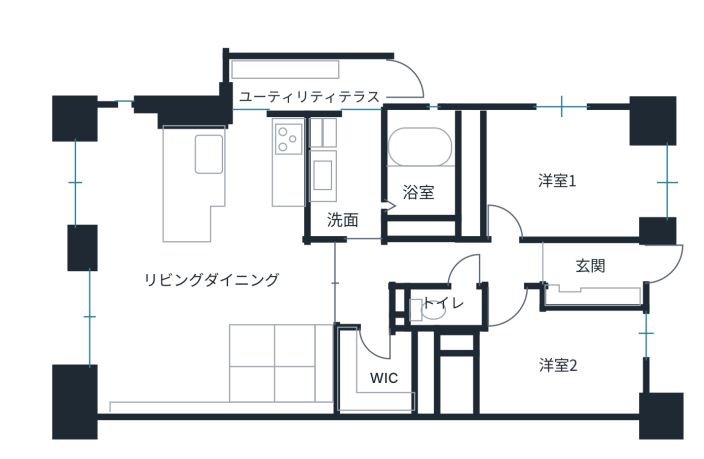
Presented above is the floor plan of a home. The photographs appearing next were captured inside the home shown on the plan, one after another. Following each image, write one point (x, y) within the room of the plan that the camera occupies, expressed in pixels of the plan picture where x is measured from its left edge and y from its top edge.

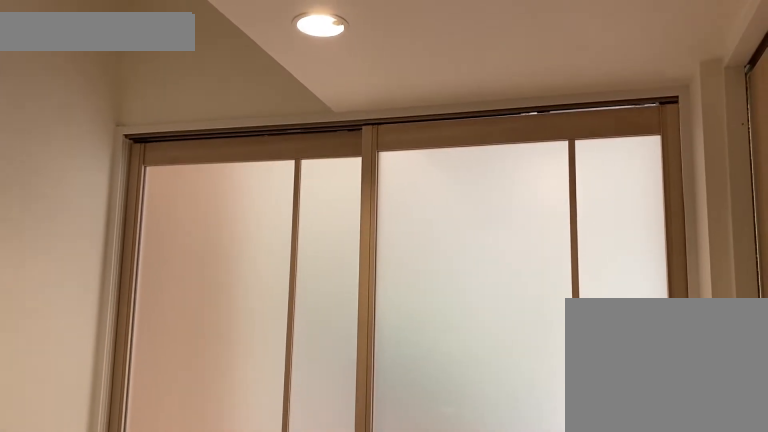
(333, 282)
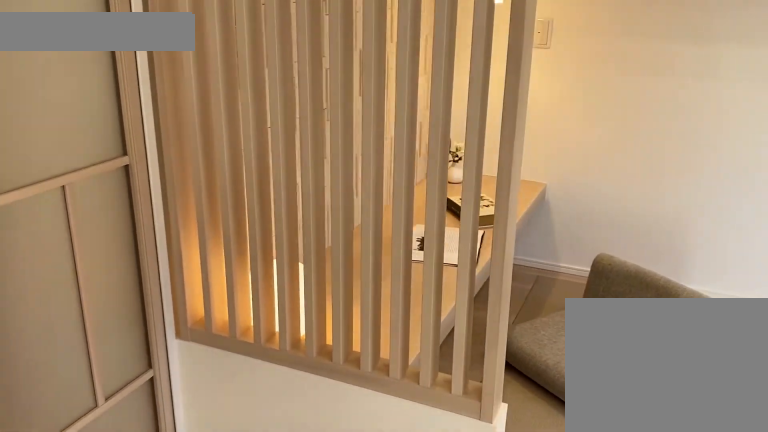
(280, 360)
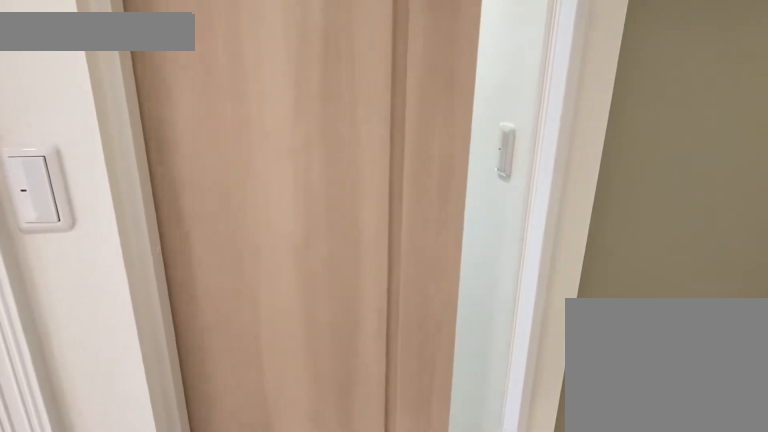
(340, 178)
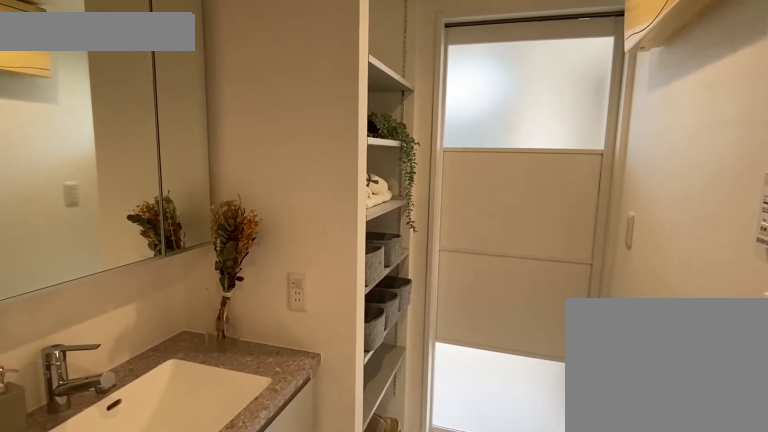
(340, 178)
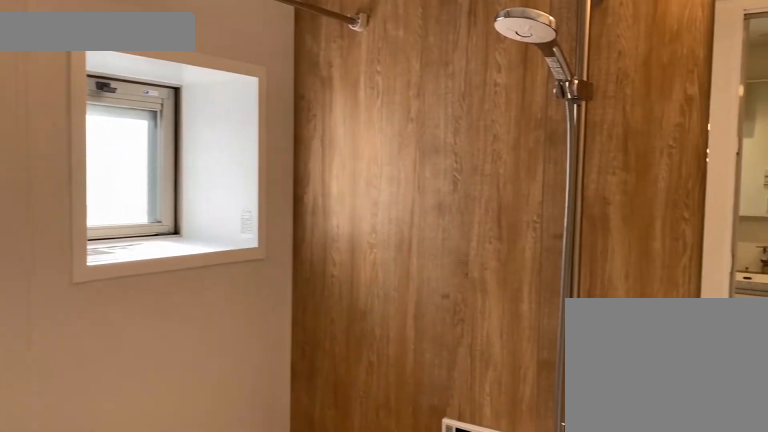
(420, 170)
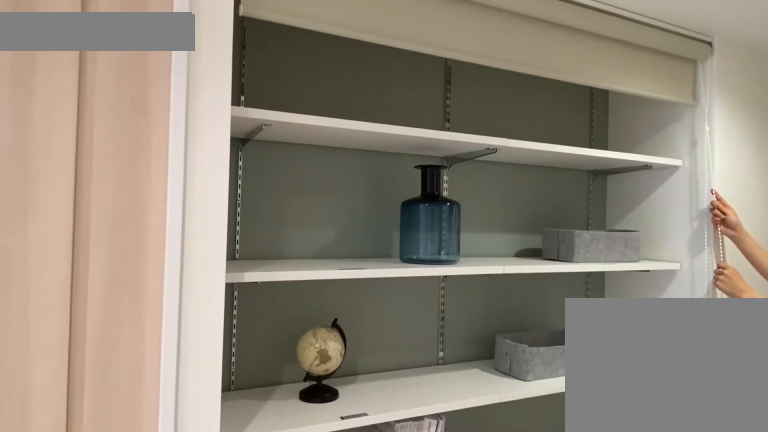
(437, 261)
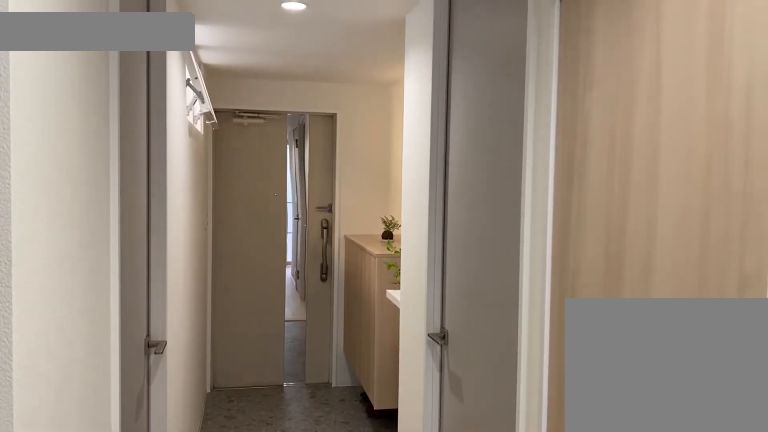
(437, 260)
